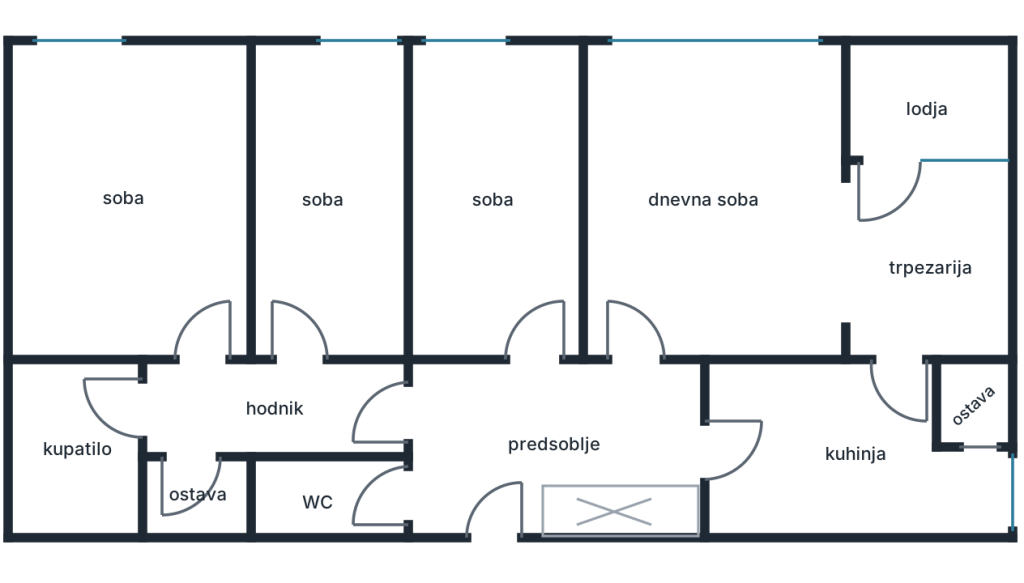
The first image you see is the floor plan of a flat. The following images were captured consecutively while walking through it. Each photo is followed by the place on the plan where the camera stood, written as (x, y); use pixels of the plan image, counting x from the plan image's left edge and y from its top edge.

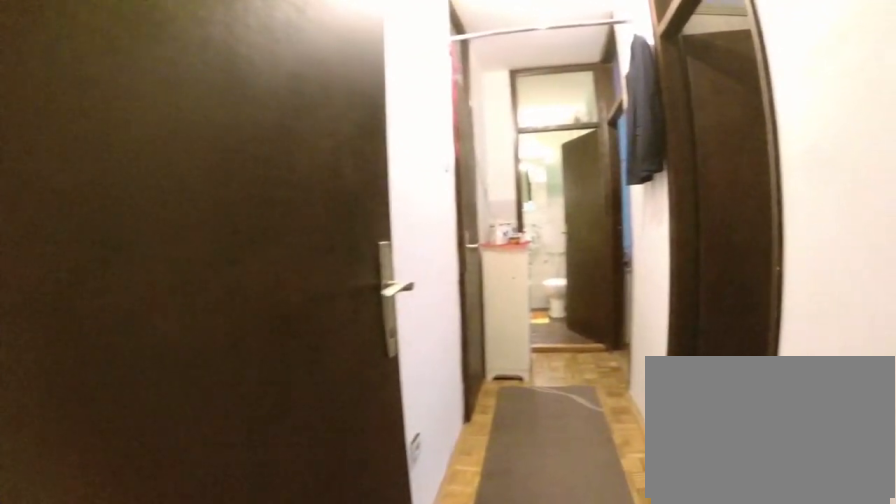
(492, 419)
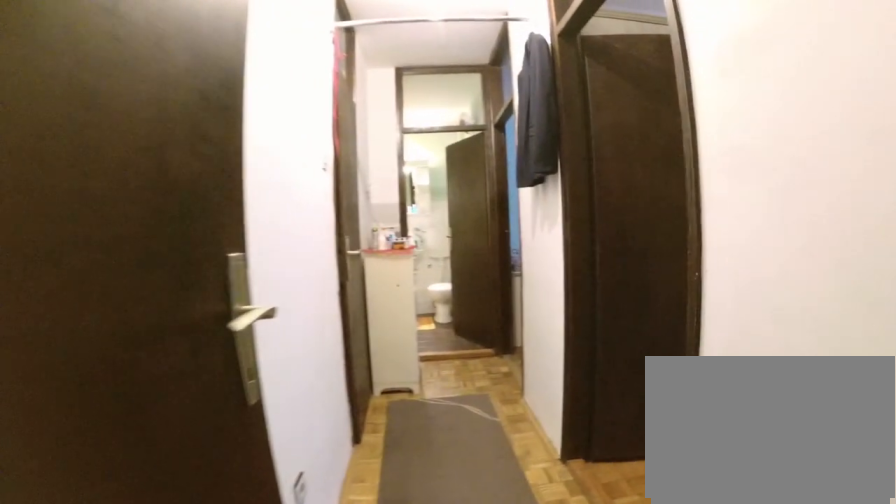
(477, 417)
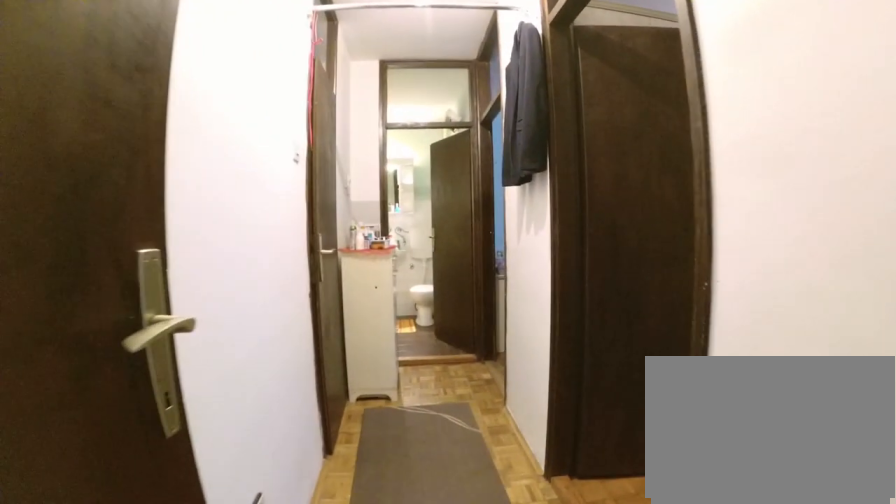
(469, 416)
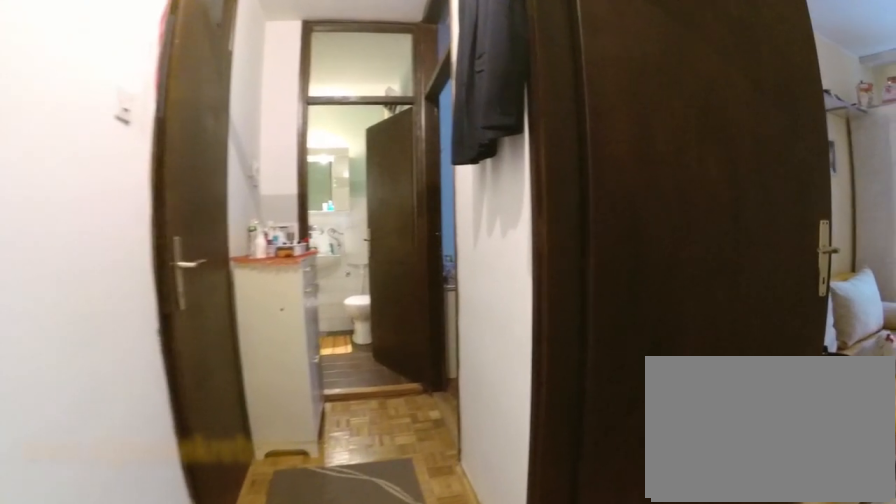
(401, 415)
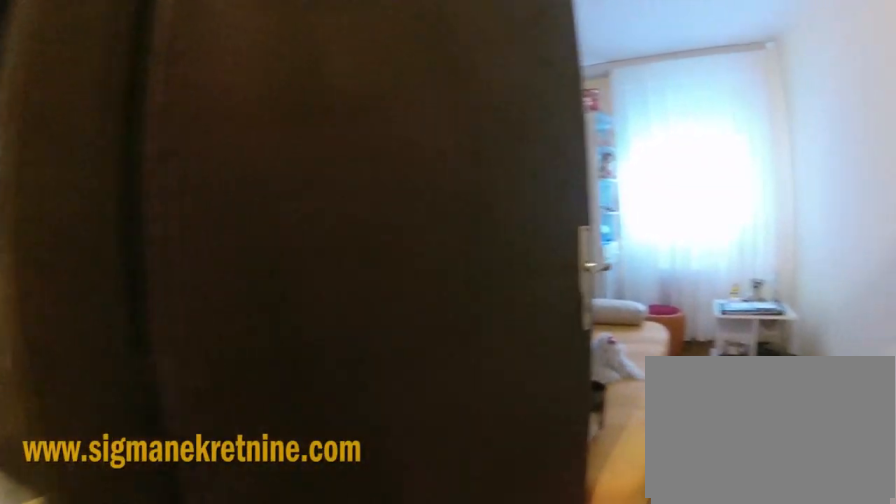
(357, 407)
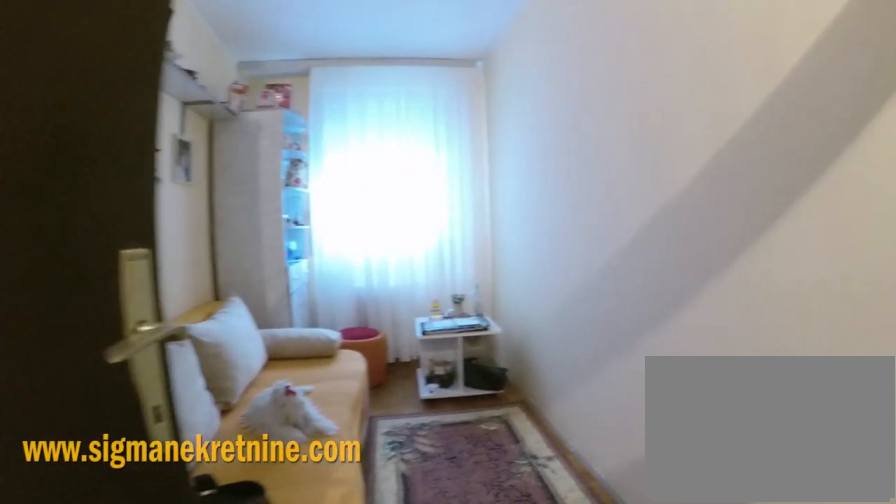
(348, 362)
